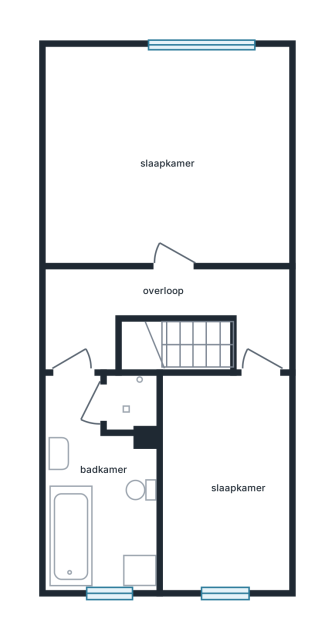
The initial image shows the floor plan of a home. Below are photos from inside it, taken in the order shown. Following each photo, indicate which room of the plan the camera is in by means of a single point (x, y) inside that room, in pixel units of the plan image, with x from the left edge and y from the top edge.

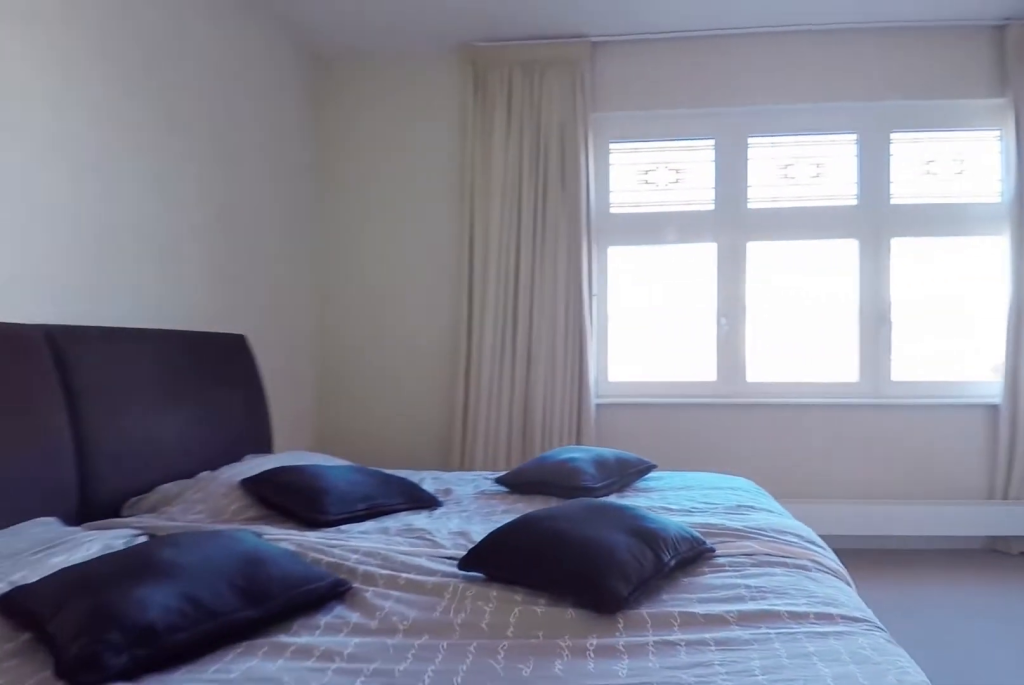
(153, 156)
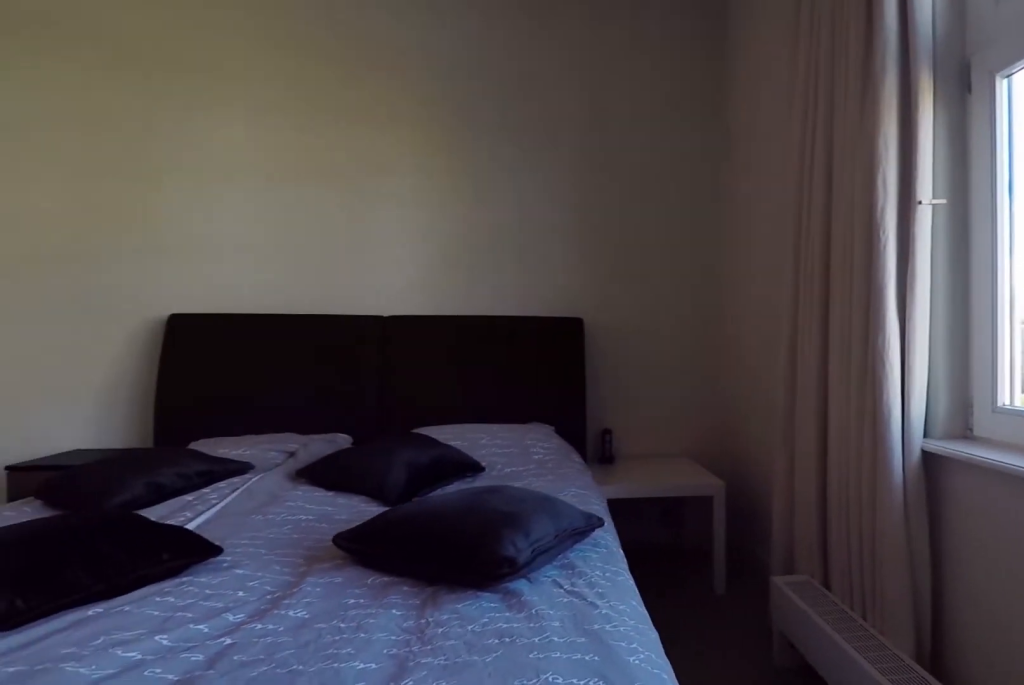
(153, 156)
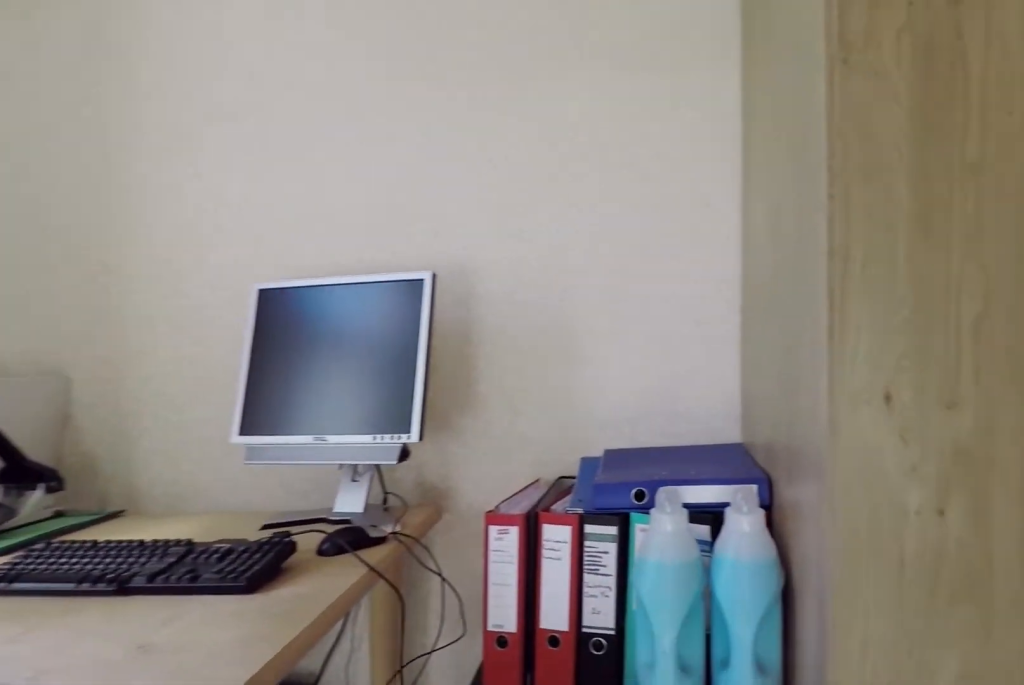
(225, 480)
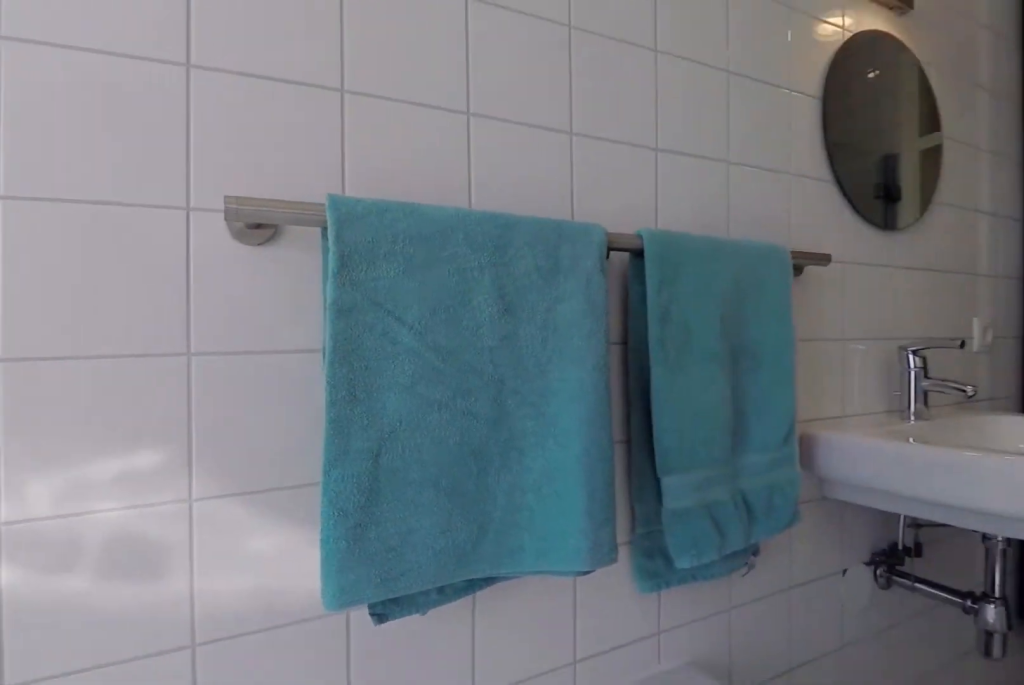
(86, 529)
